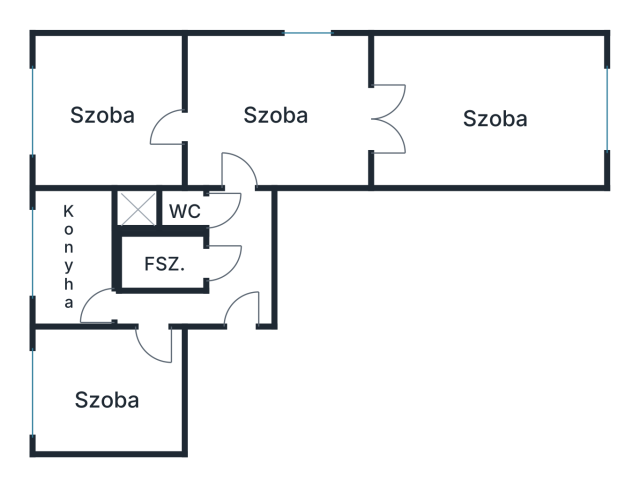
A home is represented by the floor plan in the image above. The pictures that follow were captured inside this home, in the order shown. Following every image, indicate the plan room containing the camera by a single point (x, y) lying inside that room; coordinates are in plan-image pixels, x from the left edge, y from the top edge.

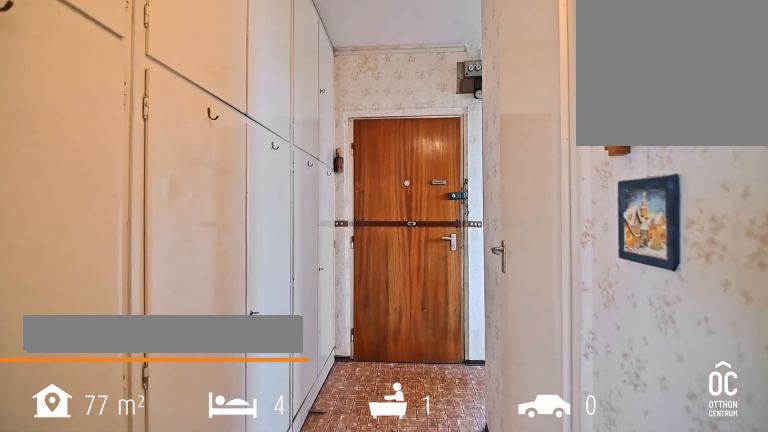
(237, 257)
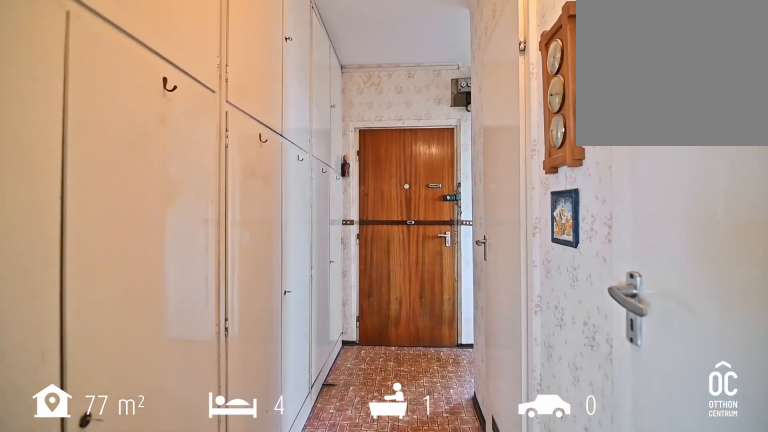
(237, 257)
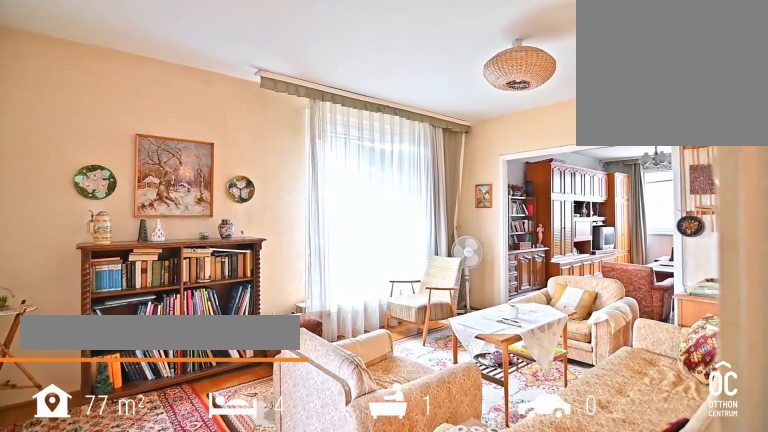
(278, 115)
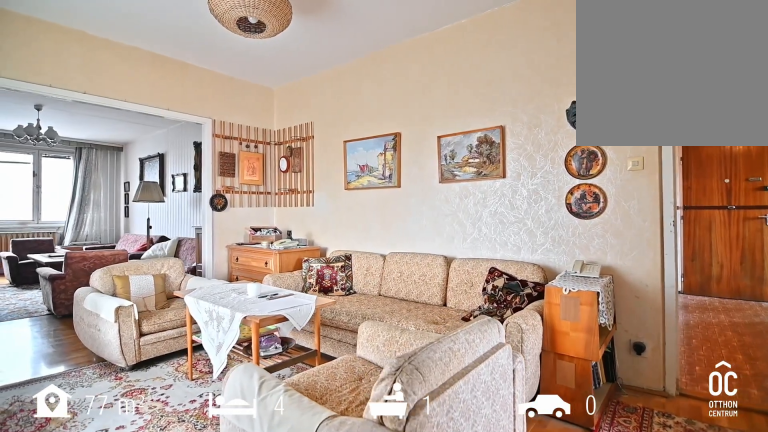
(278, 115)
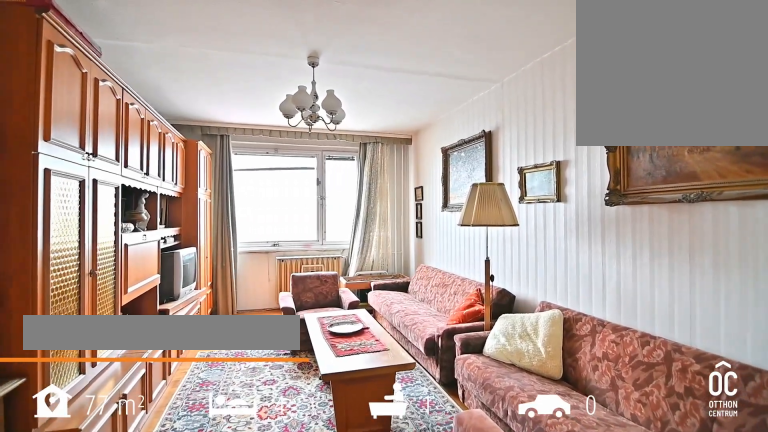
(491, 115)
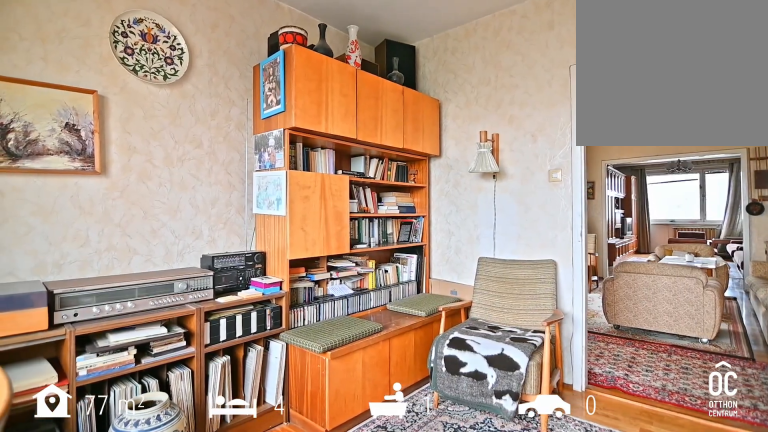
(107, 113)
